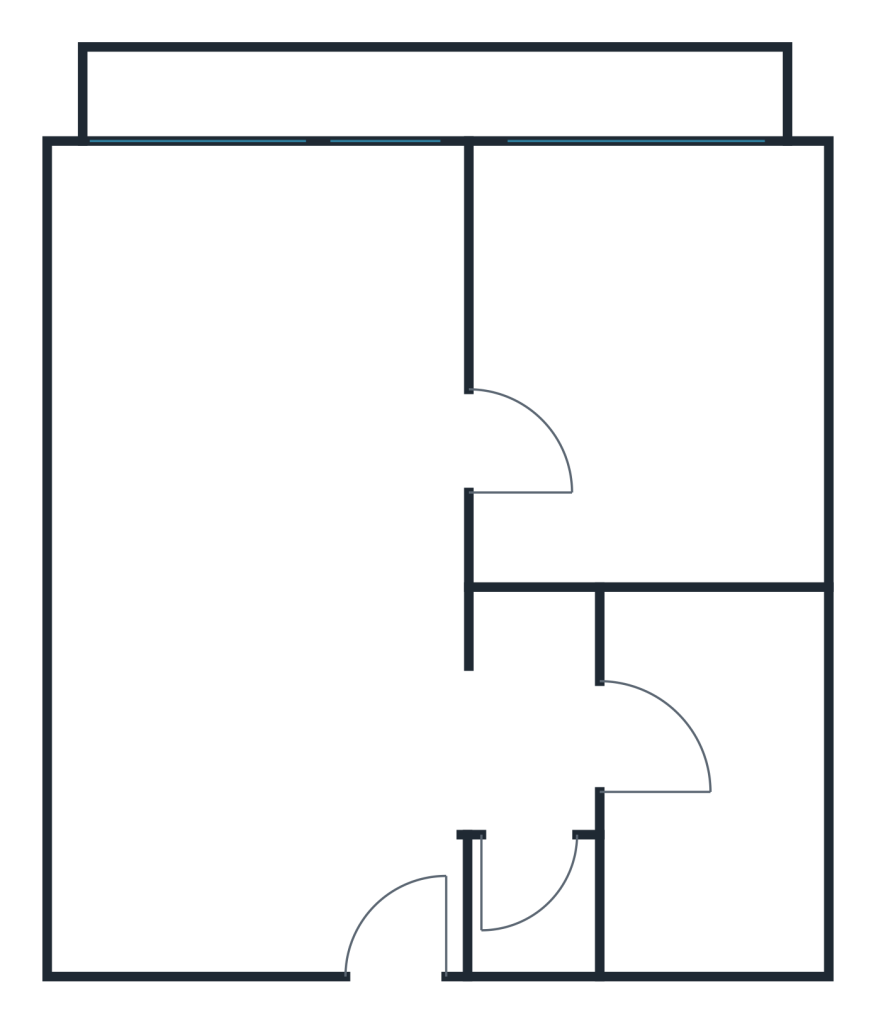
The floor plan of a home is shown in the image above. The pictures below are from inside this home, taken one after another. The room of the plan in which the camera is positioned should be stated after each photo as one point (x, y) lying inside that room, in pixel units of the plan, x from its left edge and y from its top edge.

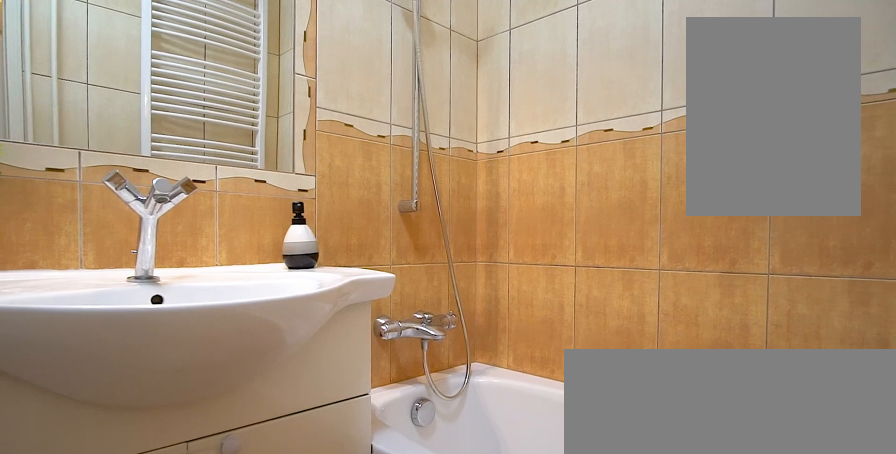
(692, 764)
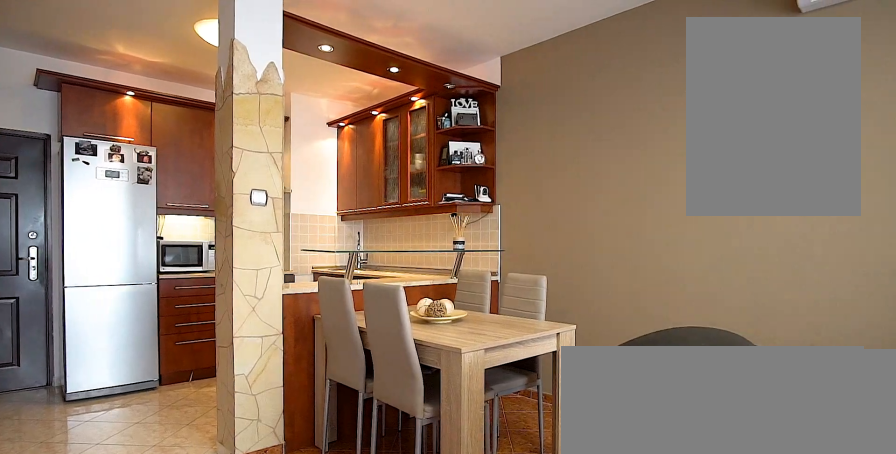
(274, 413)
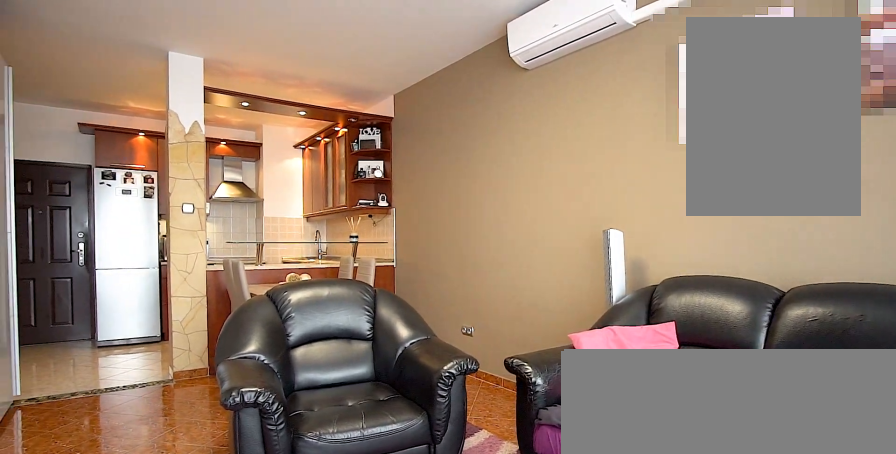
(275, 413)
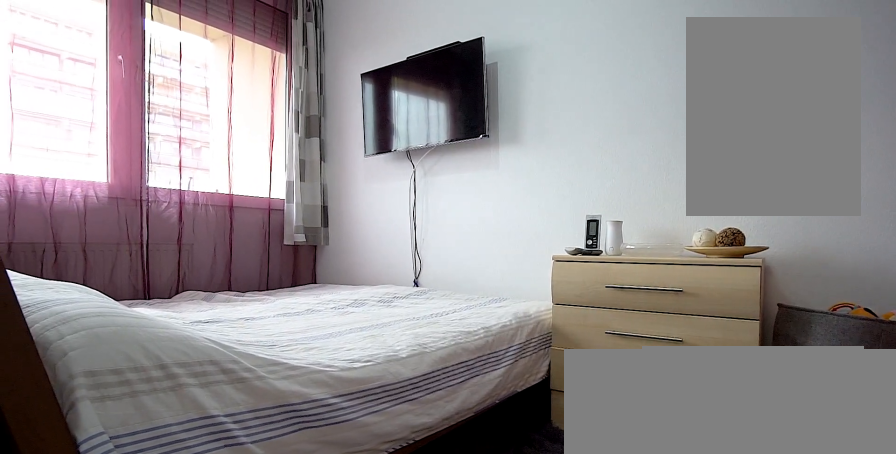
(637, 396)
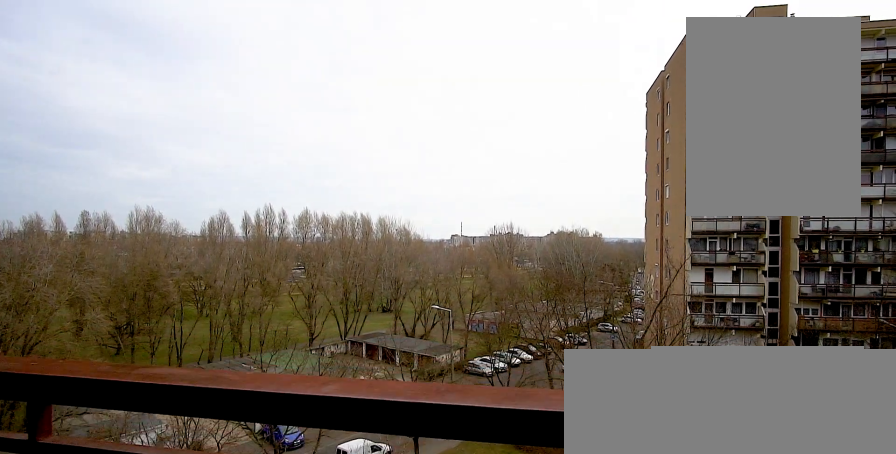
(441, 102)
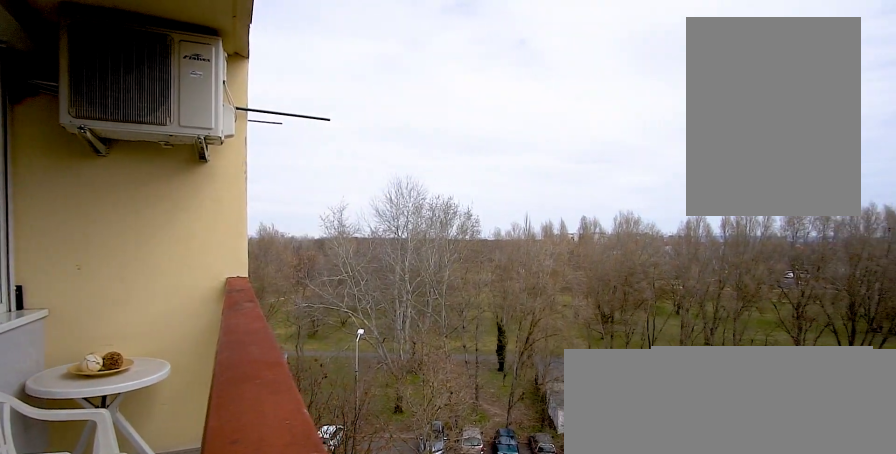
(441, 102)
